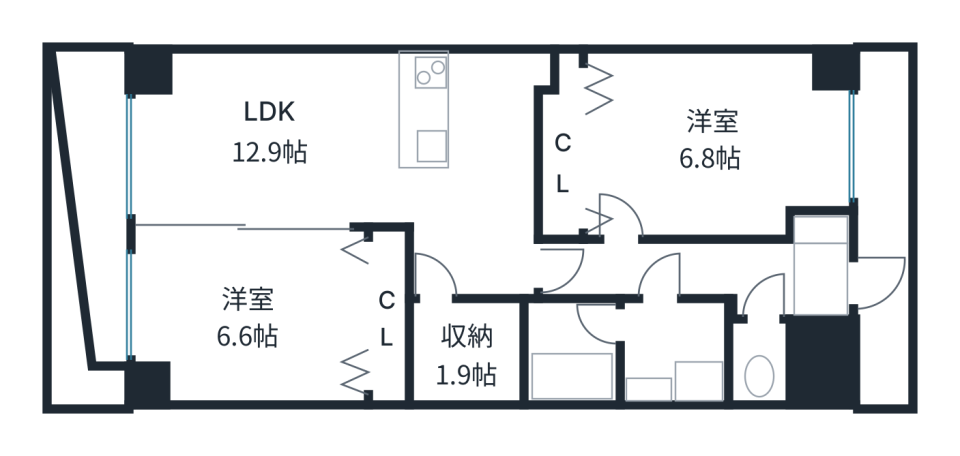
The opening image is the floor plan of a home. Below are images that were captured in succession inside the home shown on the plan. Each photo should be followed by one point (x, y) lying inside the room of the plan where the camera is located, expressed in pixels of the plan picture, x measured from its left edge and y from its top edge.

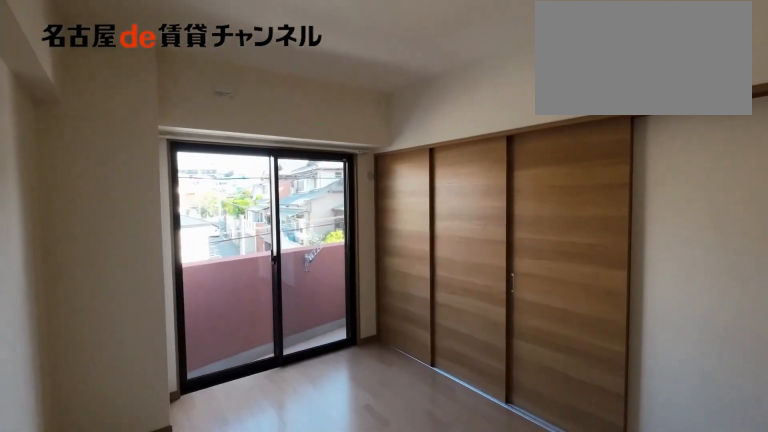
(253, 314)
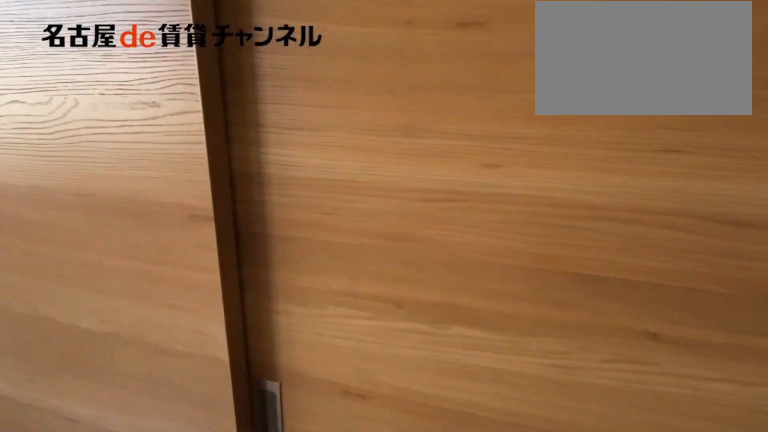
(253, 314)
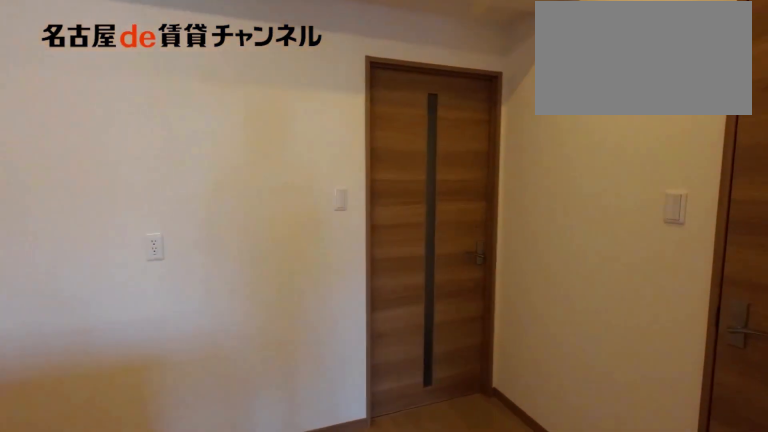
(354, 152)
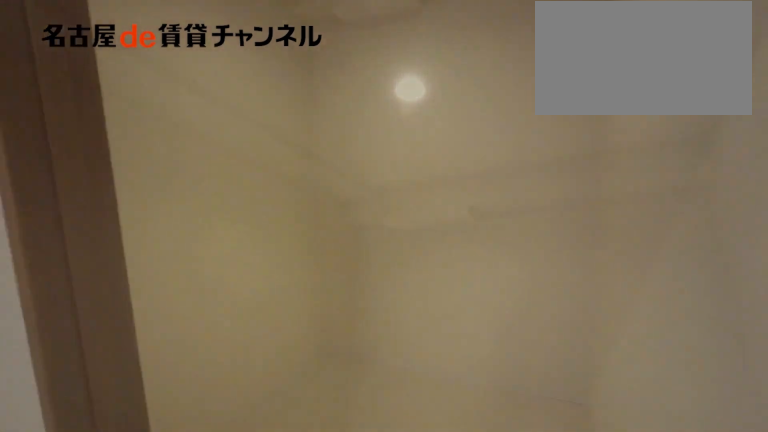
(465, 352)
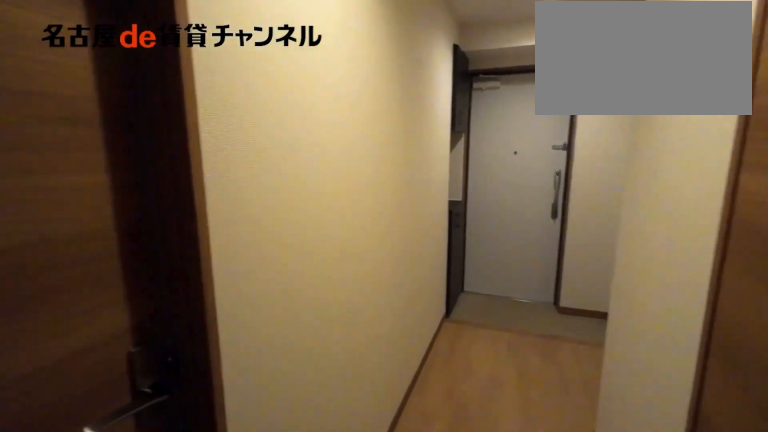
(674, 271)
